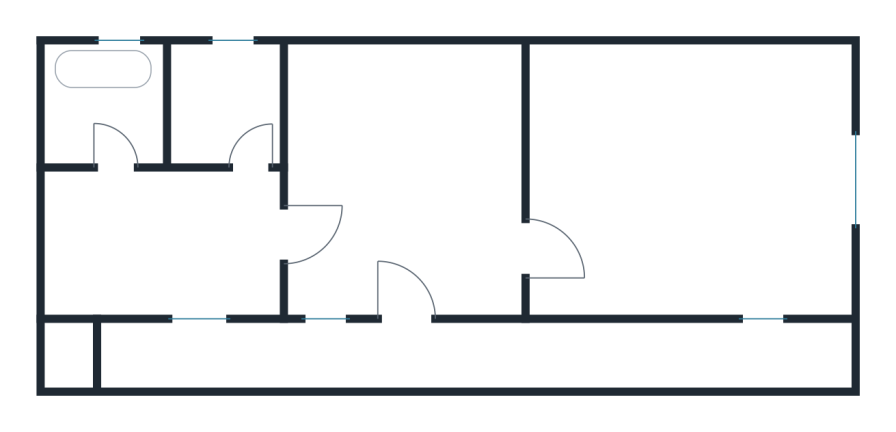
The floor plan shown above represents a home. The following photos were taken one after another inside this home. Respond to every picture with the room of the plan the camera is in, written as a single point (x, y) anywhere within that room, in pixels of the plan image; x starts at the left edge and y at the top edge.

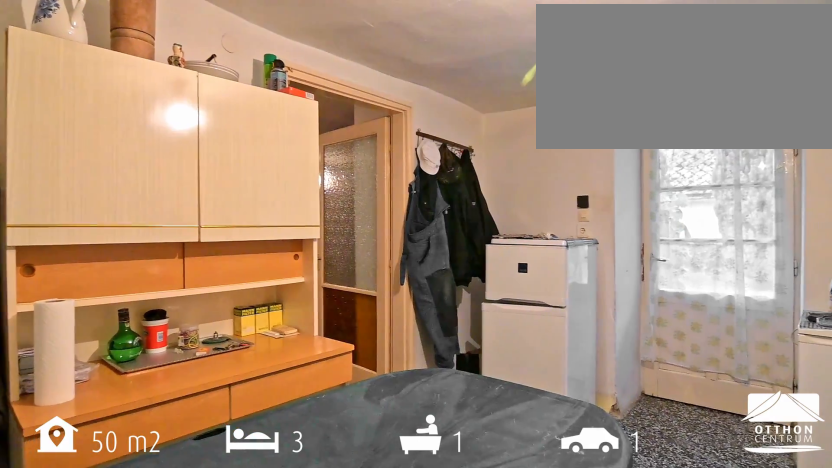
(404, 174)
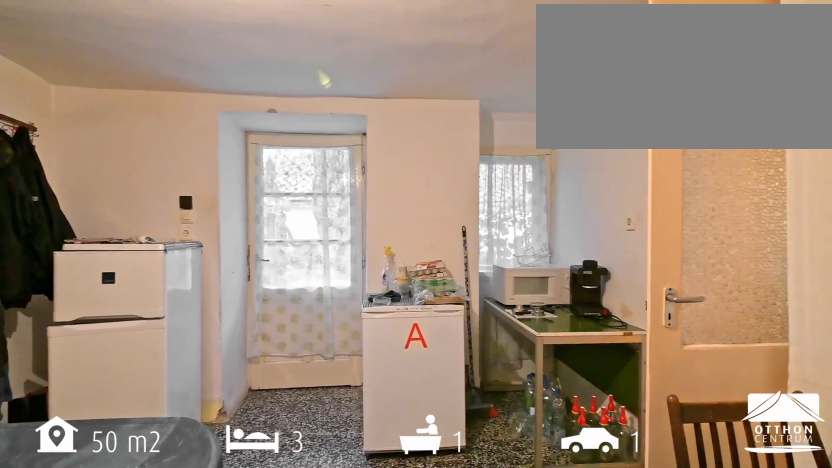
(404, 174)
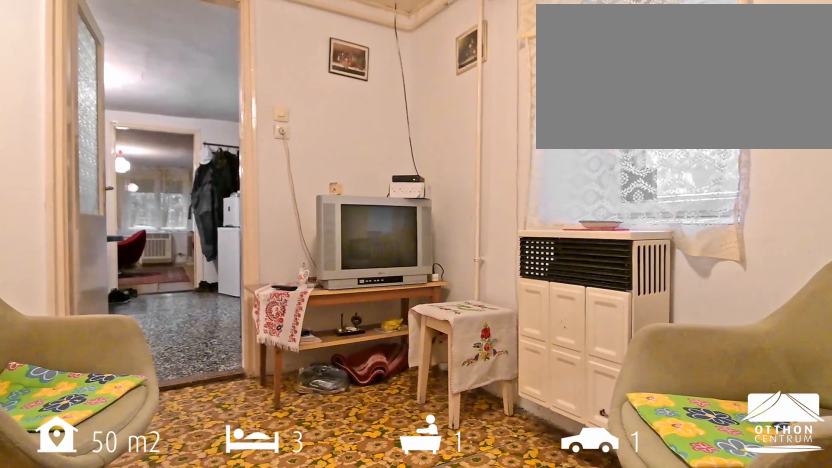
(145, 244)
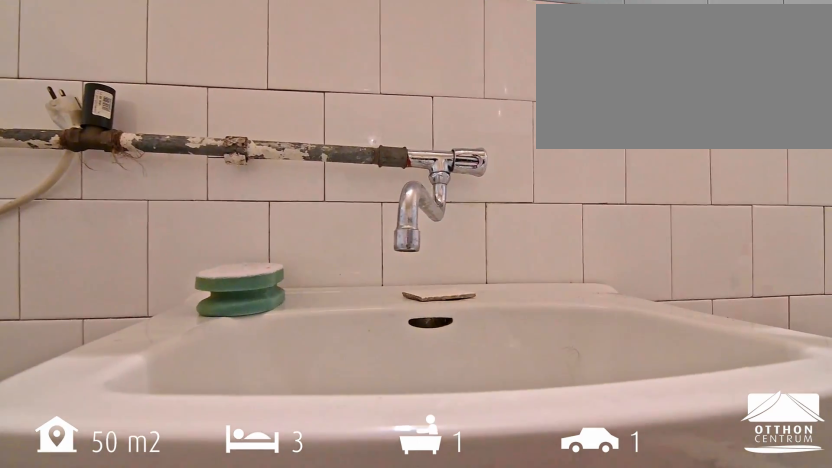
(109, 114)
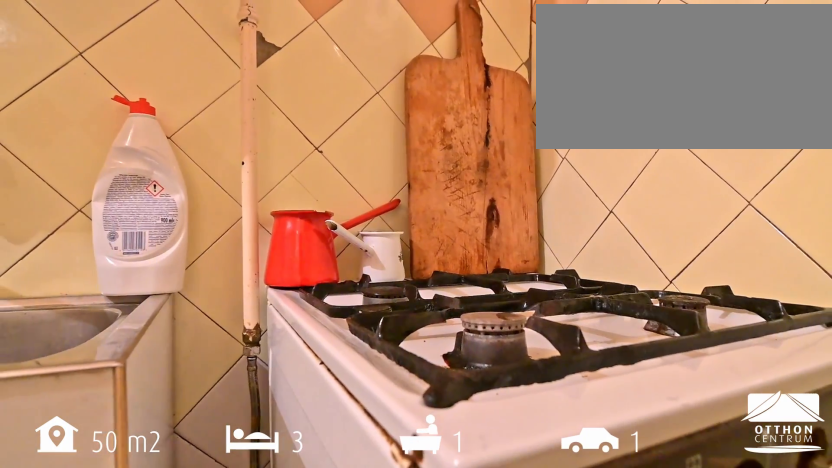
(223, 98)
